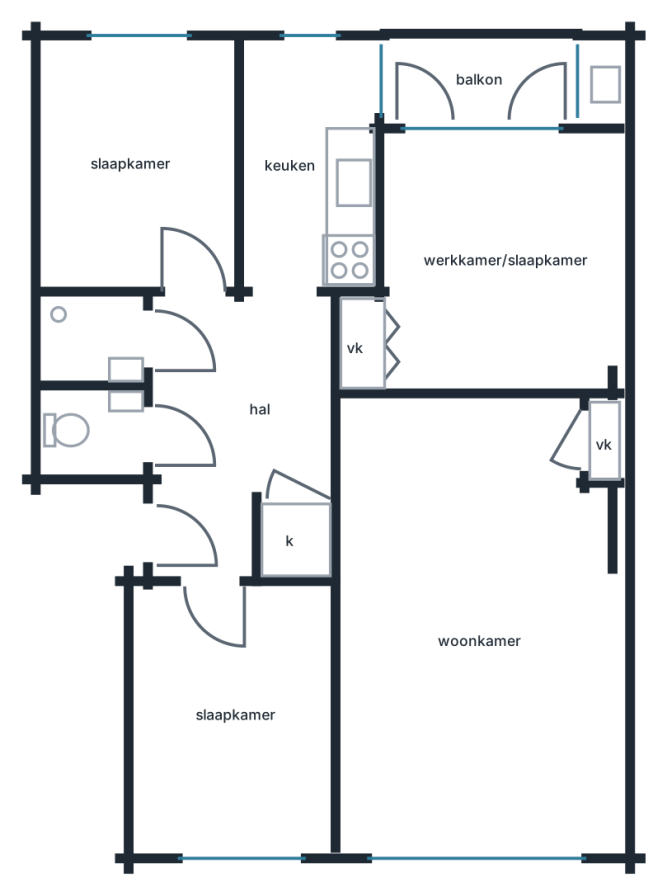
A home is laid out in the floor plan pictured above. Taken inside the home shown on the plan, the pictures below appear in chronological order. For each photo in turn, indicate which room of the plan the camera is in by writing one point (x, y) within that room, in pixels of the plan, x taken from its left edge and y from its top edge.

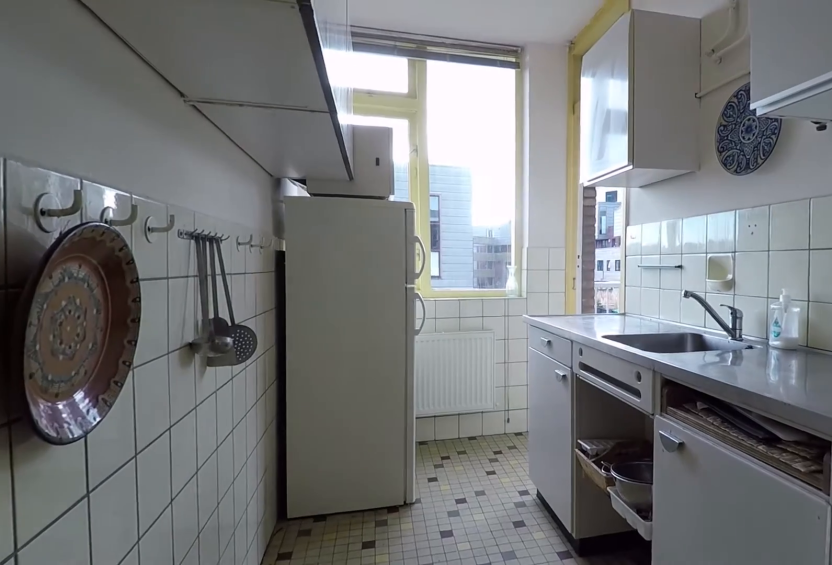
(317, 187)
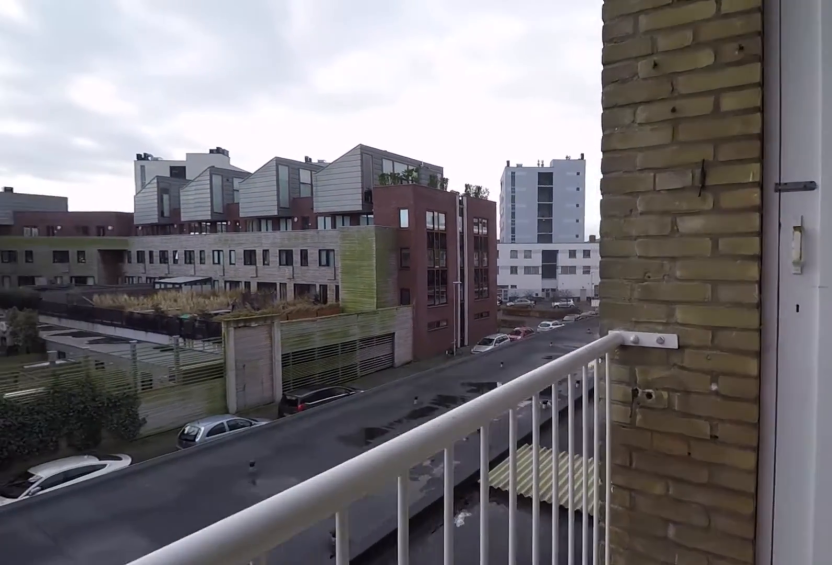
(479, 77)
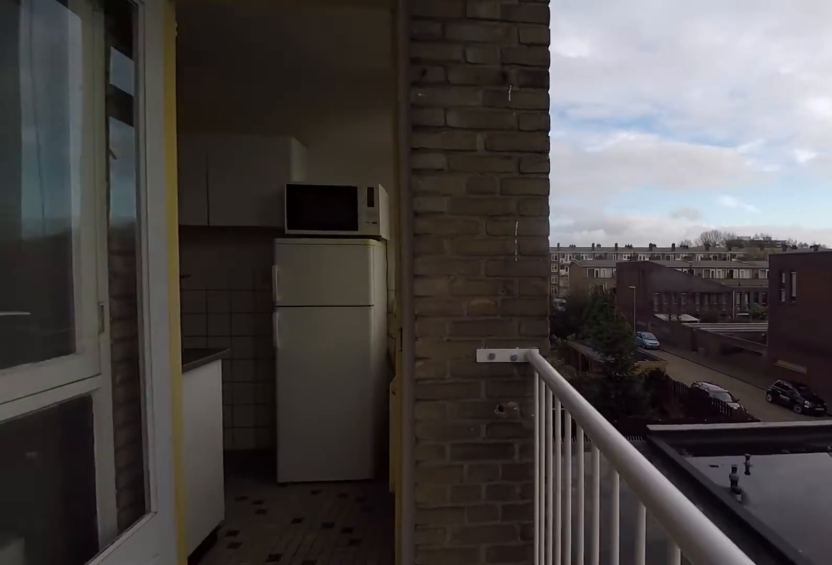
(479, 77)
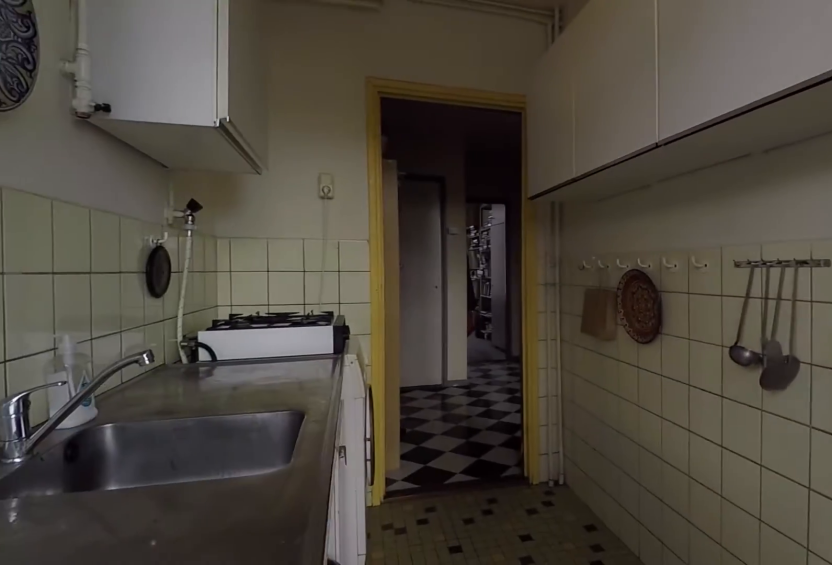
(310, 168)
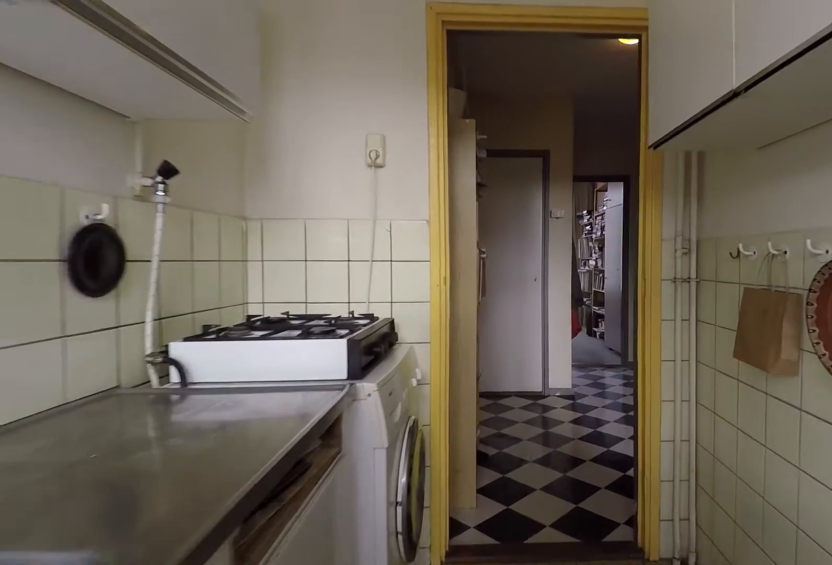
(310, 168)
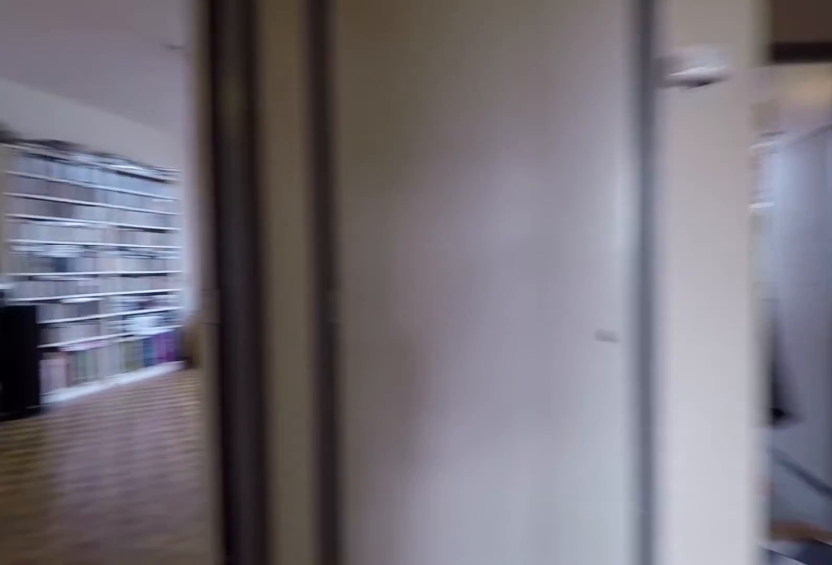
(231, 421)
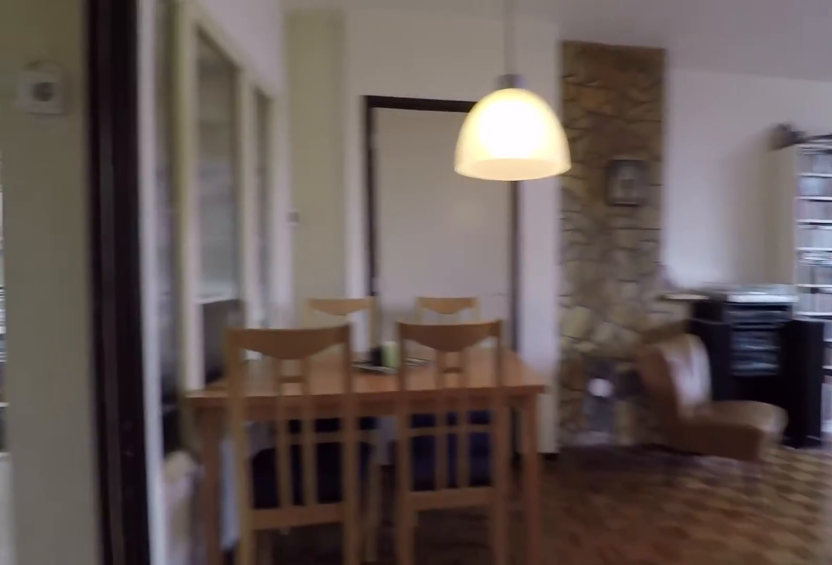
(475, 630)
